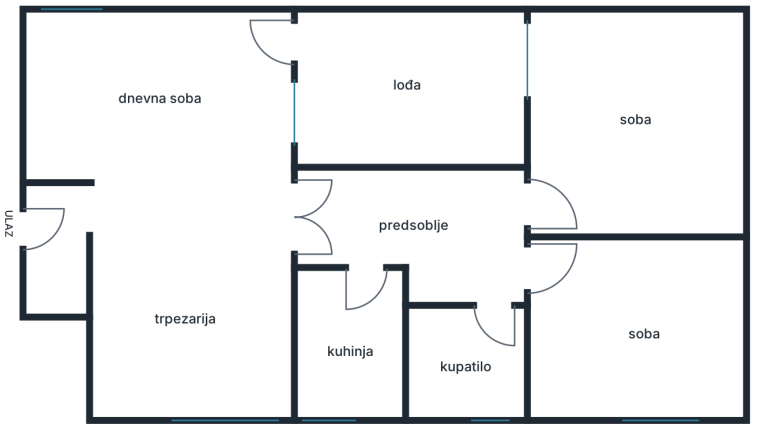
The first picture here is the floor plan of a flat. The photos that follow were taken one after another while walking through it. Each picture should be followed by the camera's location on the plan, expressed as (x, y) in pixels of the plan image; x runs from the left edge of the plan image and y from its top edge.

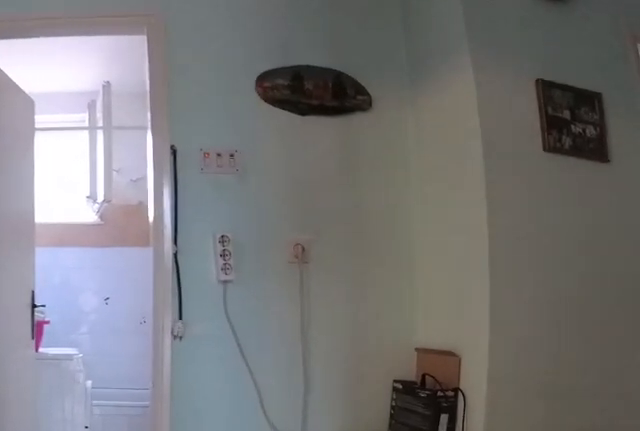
(476, 183)
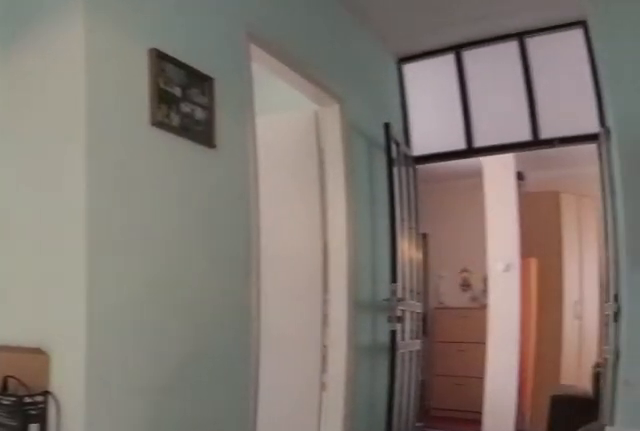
(479, 221)
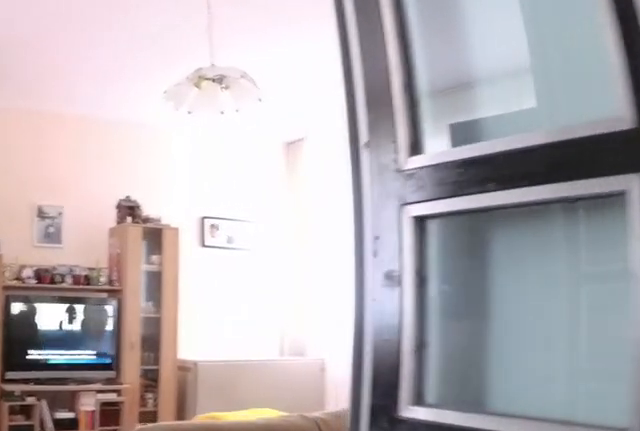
(311, 213)
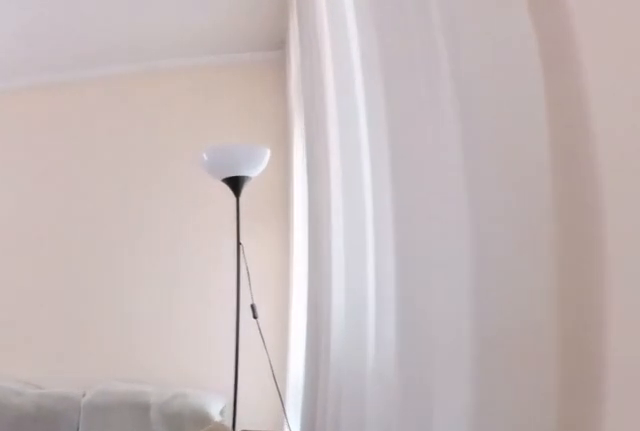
(280, 225)
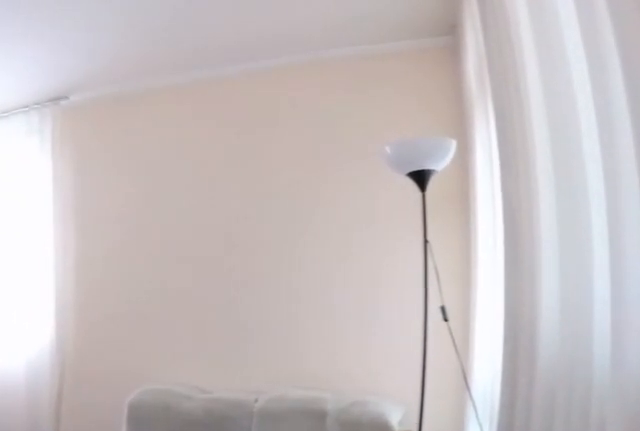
(279, 222)
